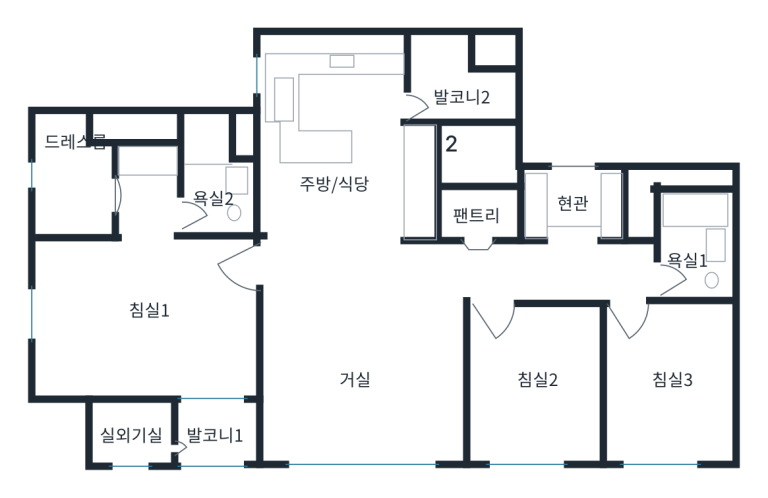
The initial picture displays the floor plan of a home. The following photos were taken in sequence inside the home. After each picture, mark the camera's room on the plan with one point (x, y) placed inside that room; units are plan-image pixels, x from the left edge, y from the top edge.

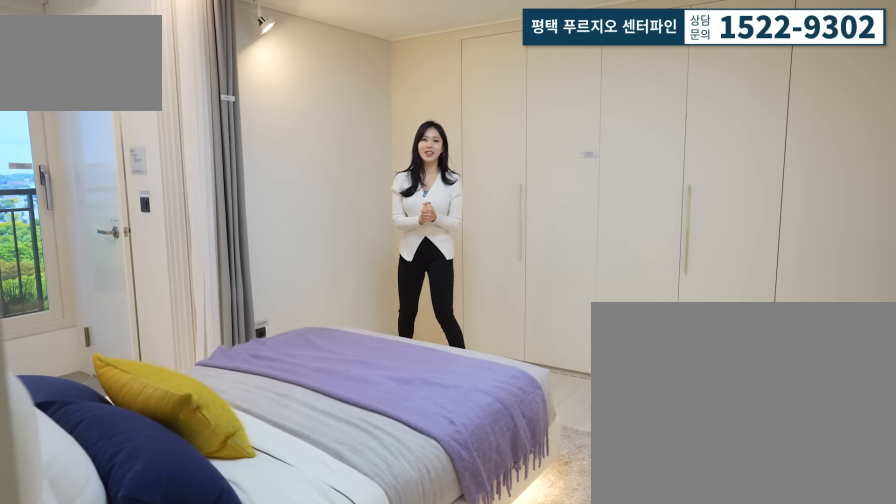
(145, 307)
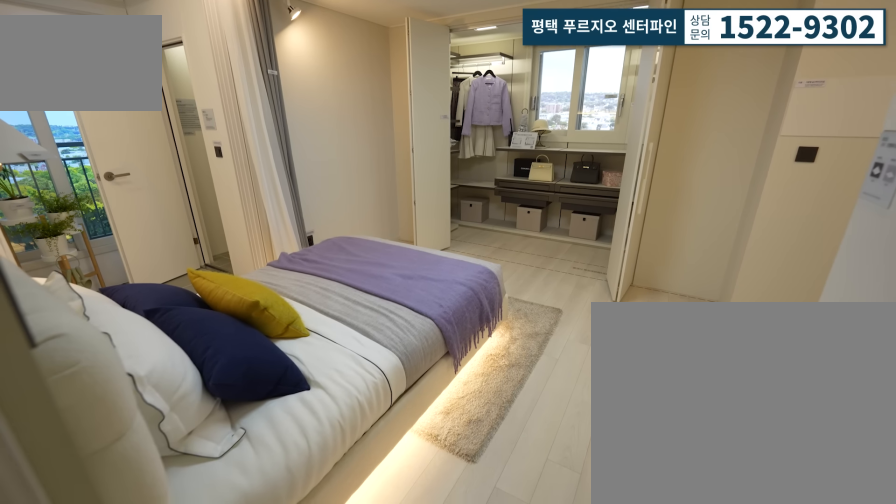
(145, 307)
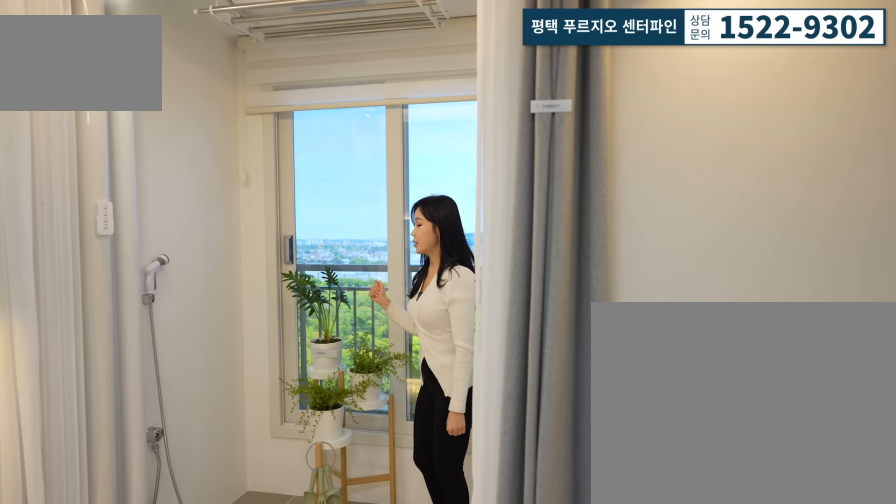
(210, 422)
